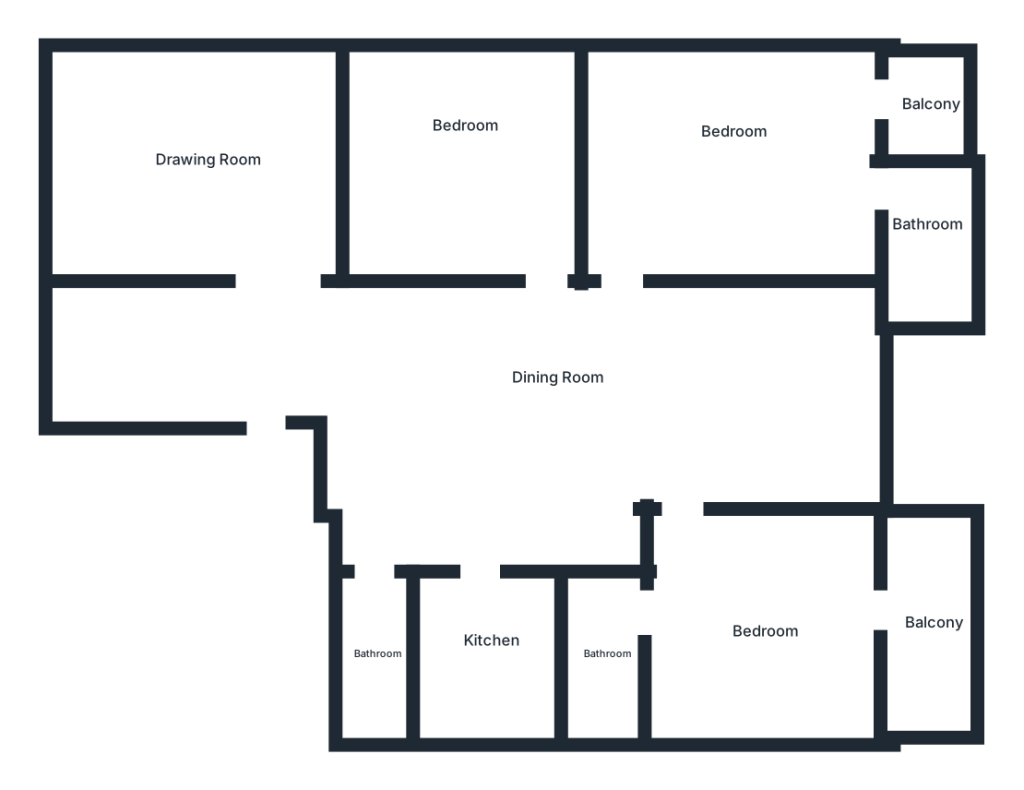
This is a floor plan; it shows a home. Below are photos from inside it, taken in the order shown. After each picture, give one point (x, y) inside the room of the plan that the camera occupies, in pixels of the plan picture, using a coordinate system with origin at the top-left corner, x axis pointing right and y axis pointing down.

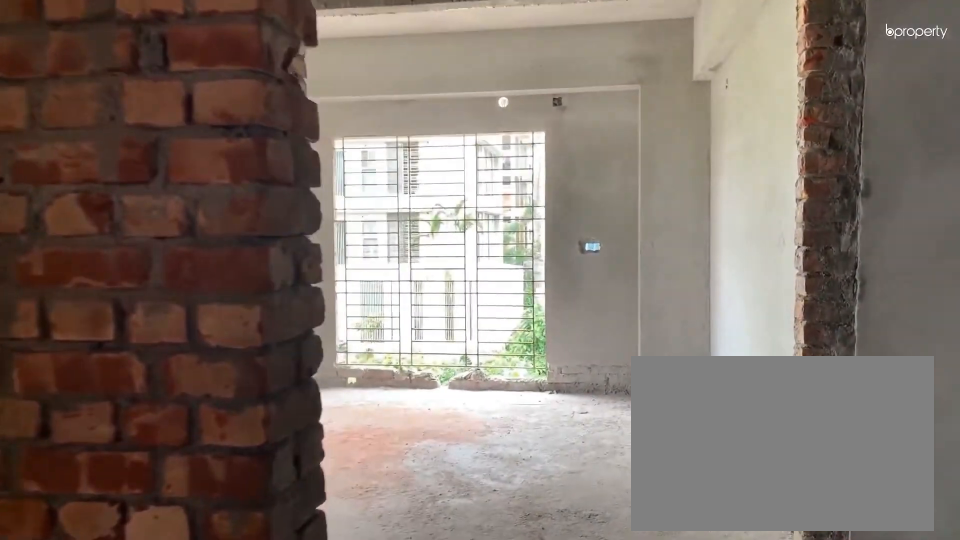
(262, 332)
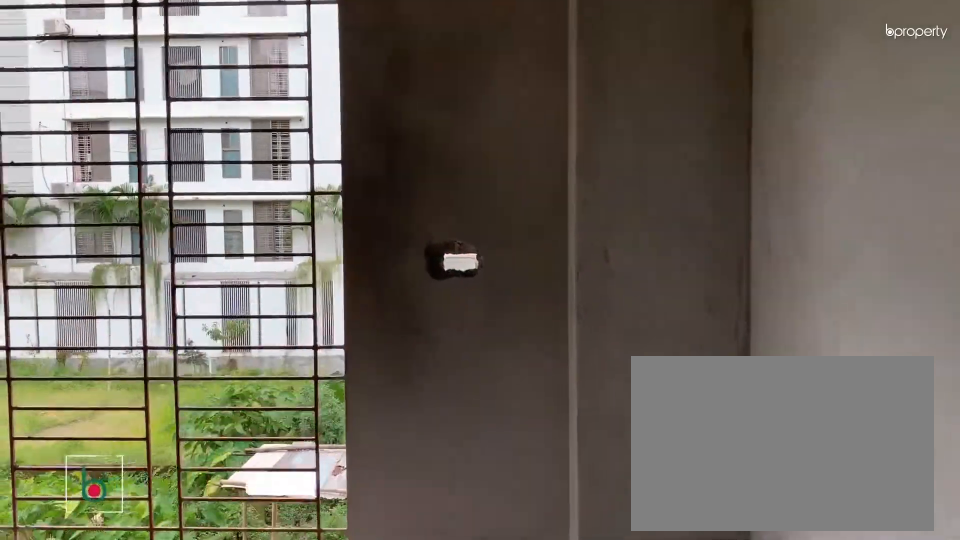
(221, 148)
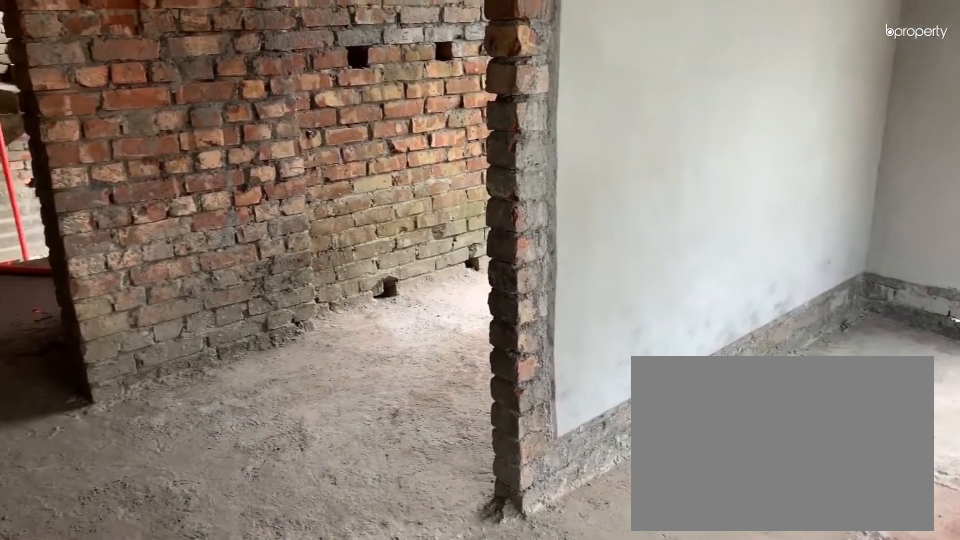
(205, 133)
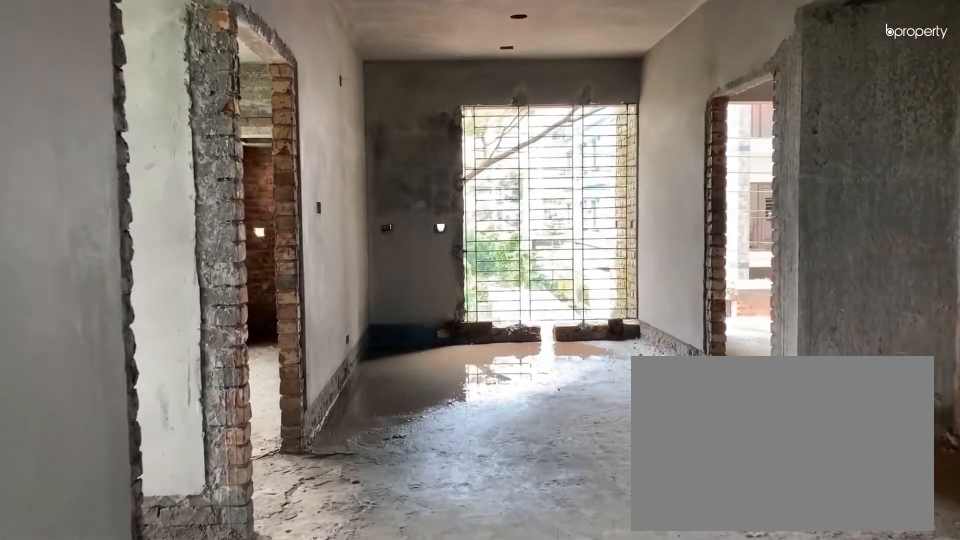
(351, 369)
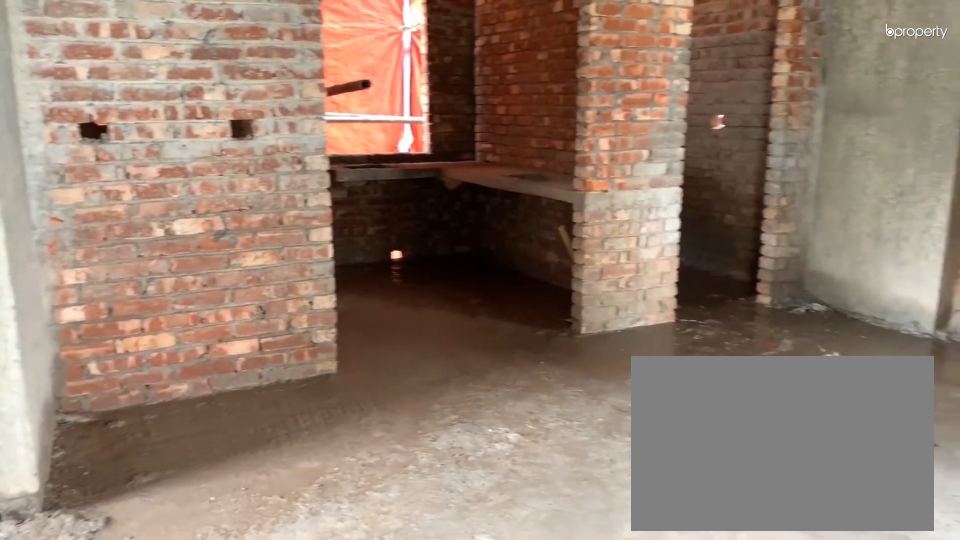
(584, 422)
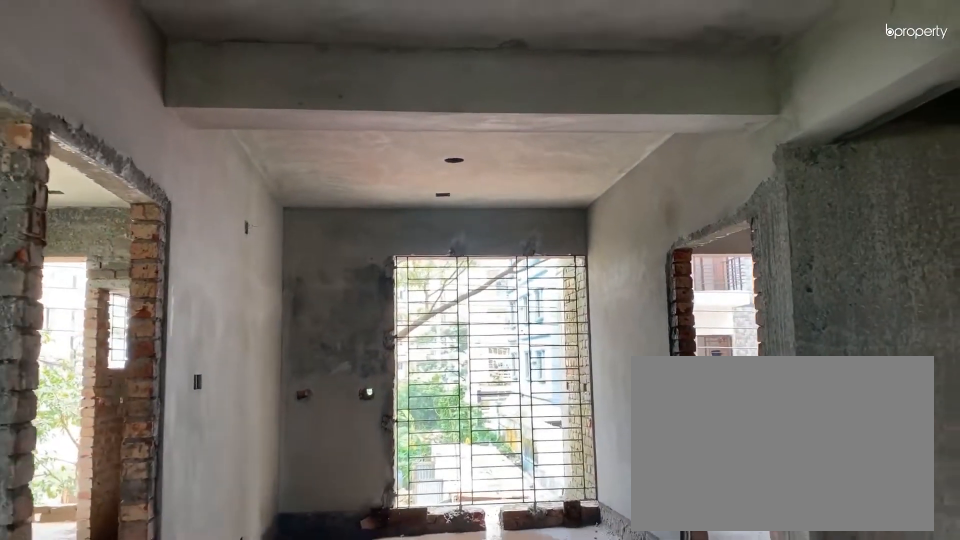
(585, 423)
